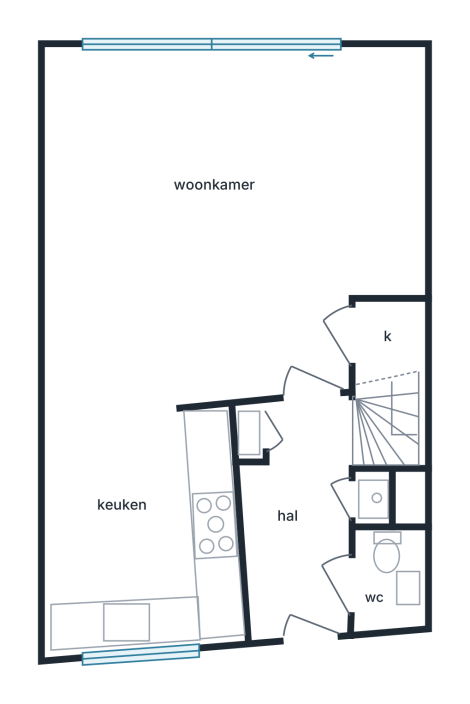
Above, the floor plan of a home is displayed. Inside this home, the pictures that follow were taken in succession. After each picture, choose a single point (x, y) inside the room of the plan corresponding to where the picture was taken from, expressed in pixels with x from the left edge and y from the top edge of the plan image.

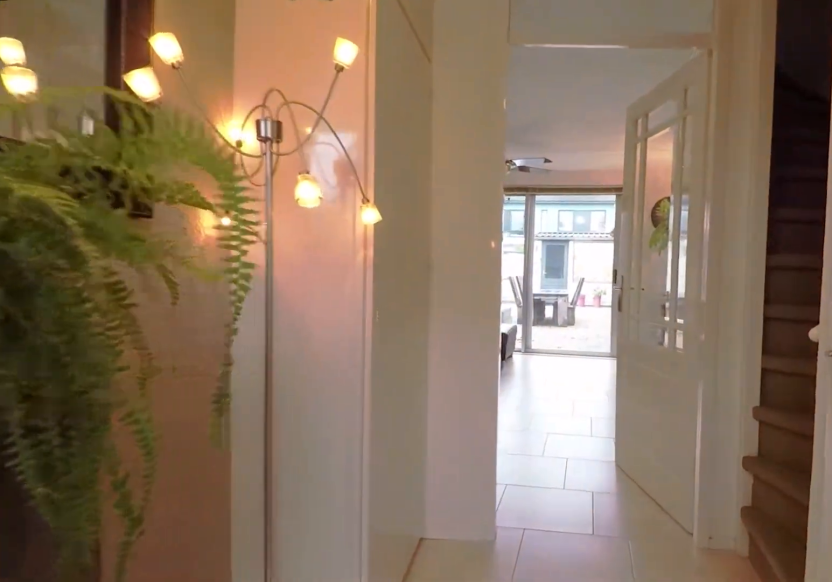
(301, 519)
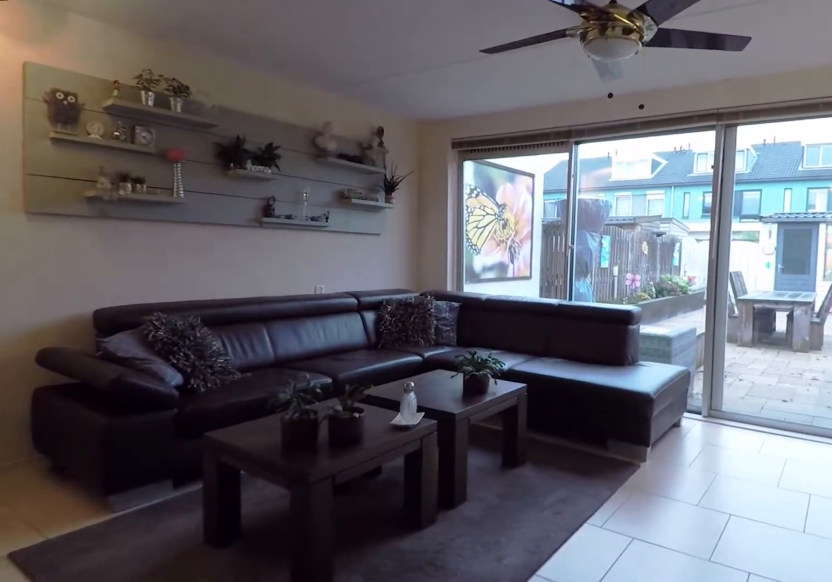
(241, 262)
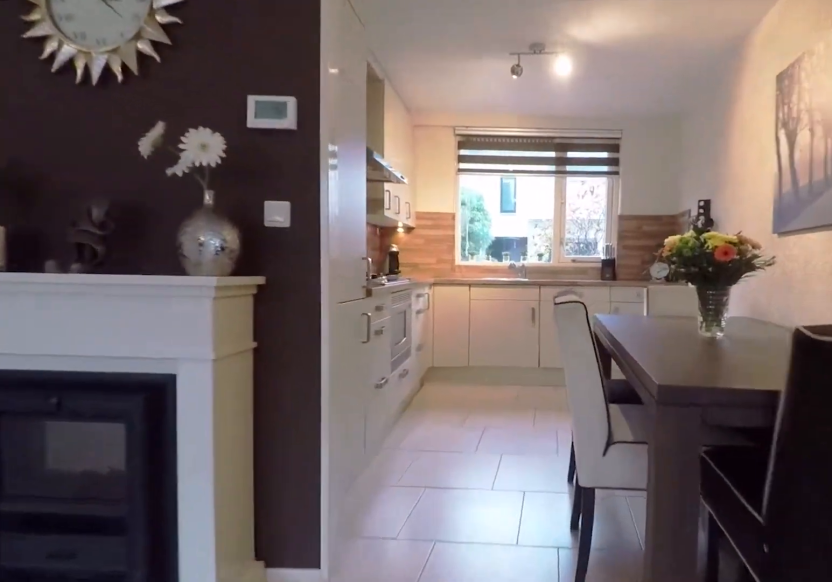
(241, 262)
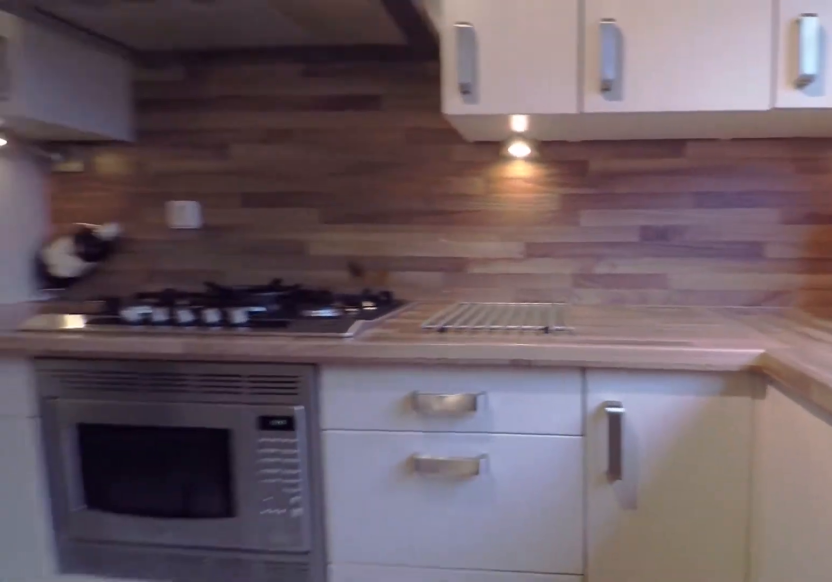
(142, 531)
